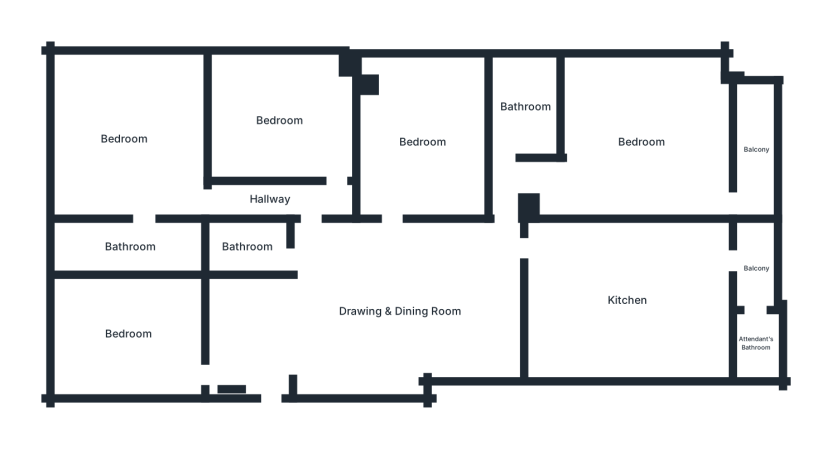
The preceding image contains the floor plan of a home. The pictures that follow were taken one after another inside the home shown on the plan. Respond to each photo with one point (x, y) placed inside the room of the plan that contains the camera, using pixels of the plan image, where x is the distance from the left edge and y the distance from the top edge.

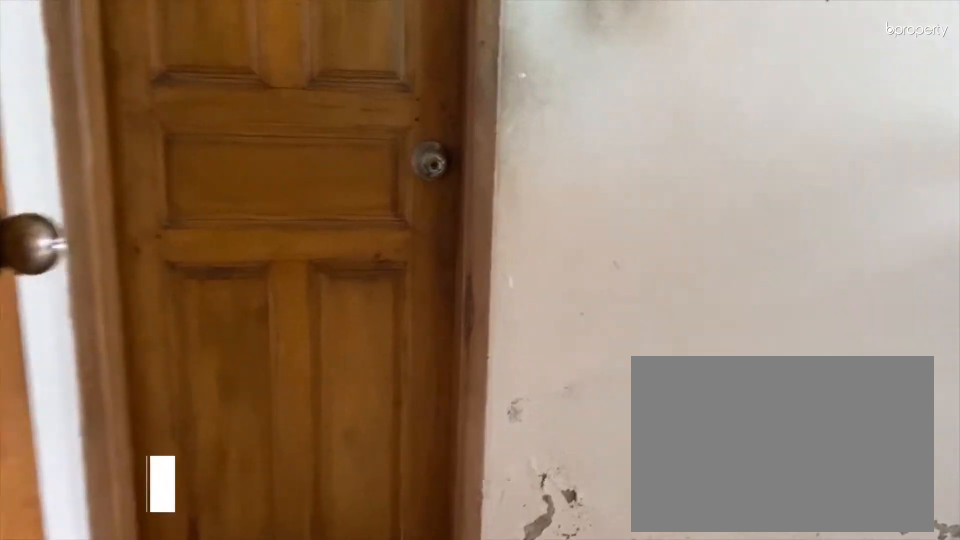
(528, 178)
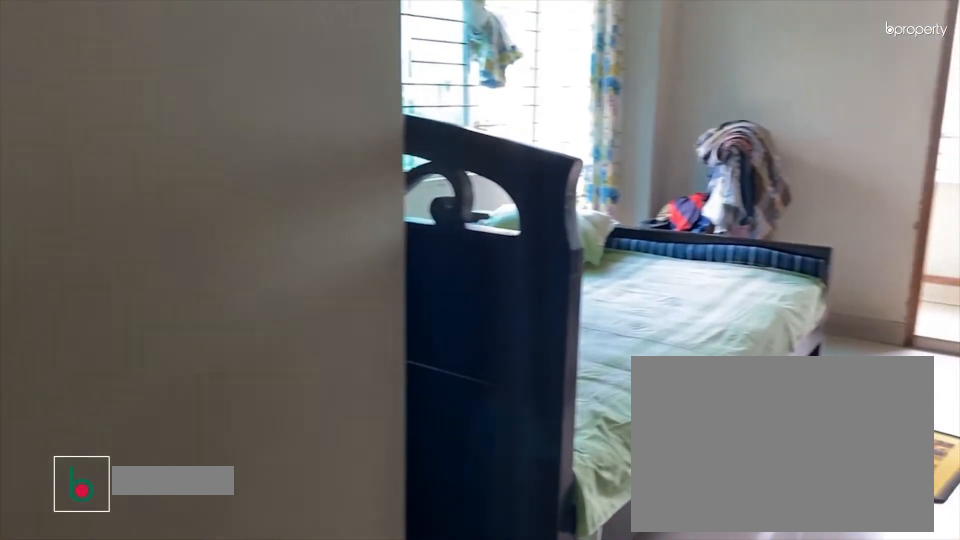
(638, 145)
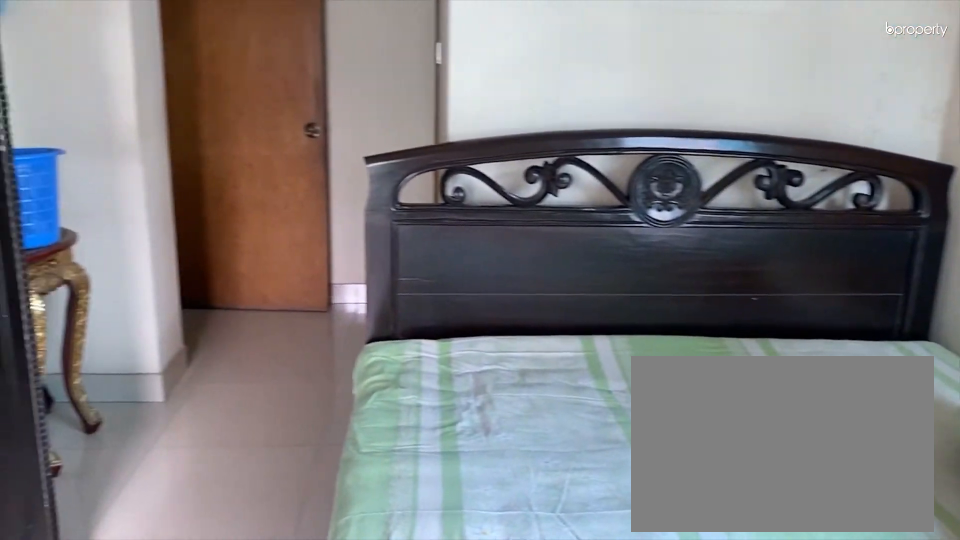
(638, 145)
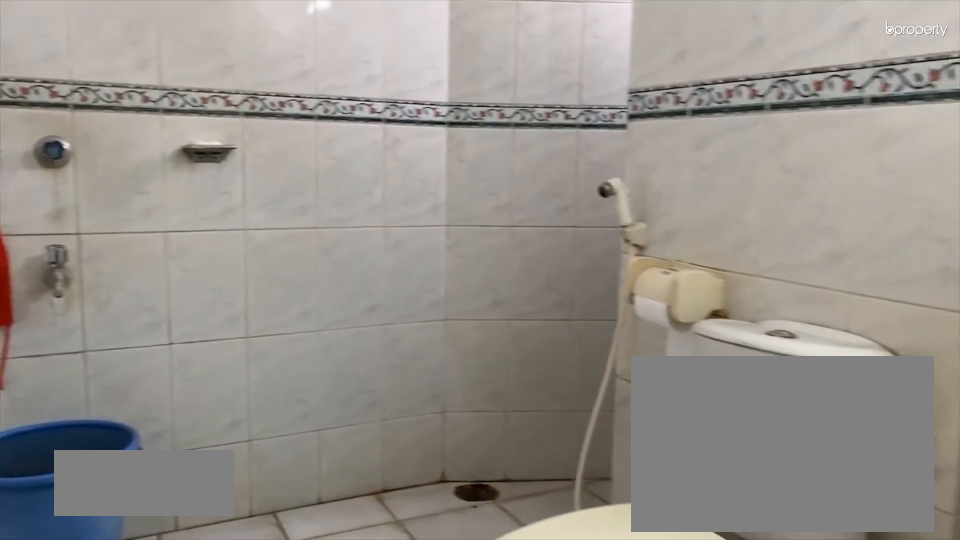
(531, 108)
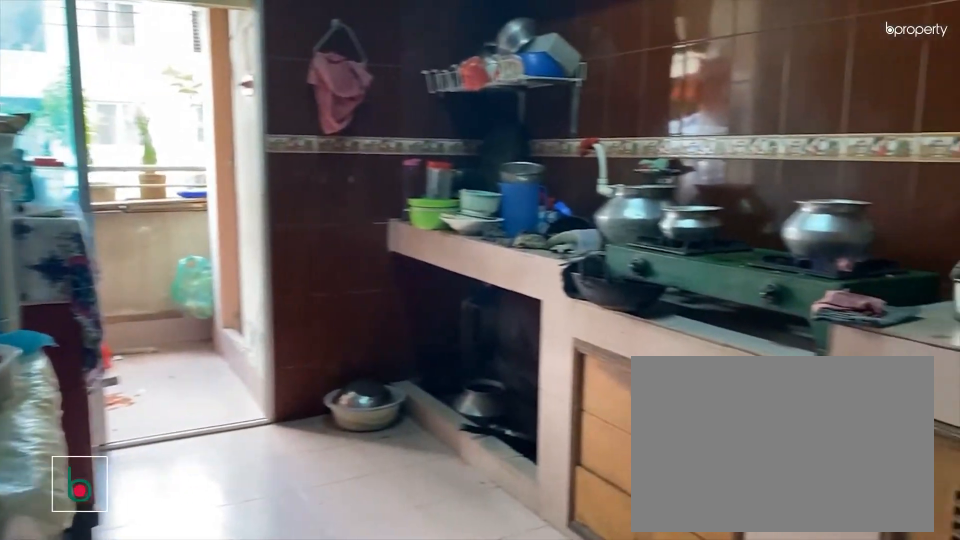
(629, 291)
